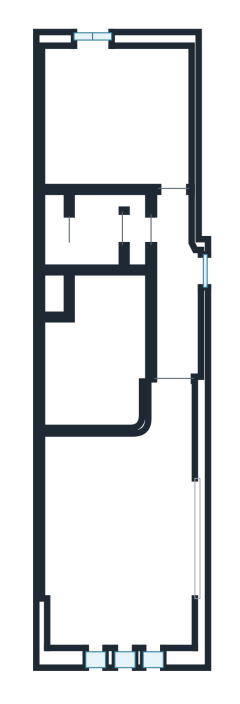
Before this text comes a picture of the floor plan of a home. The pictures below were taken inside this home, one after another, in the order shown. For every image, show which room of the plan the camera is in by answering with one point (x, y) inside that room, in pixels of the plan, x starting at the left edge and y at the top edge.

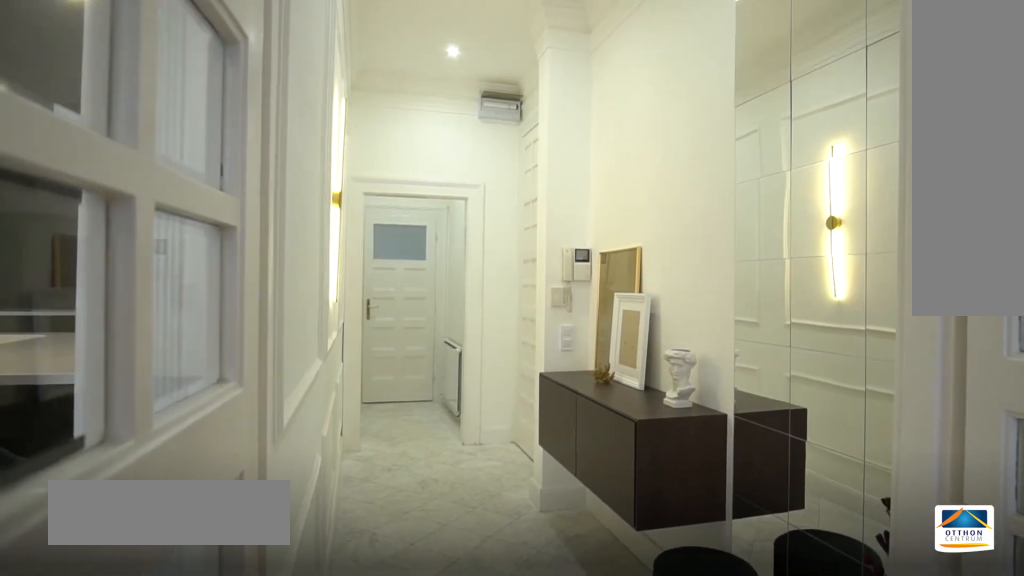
(178, 296)
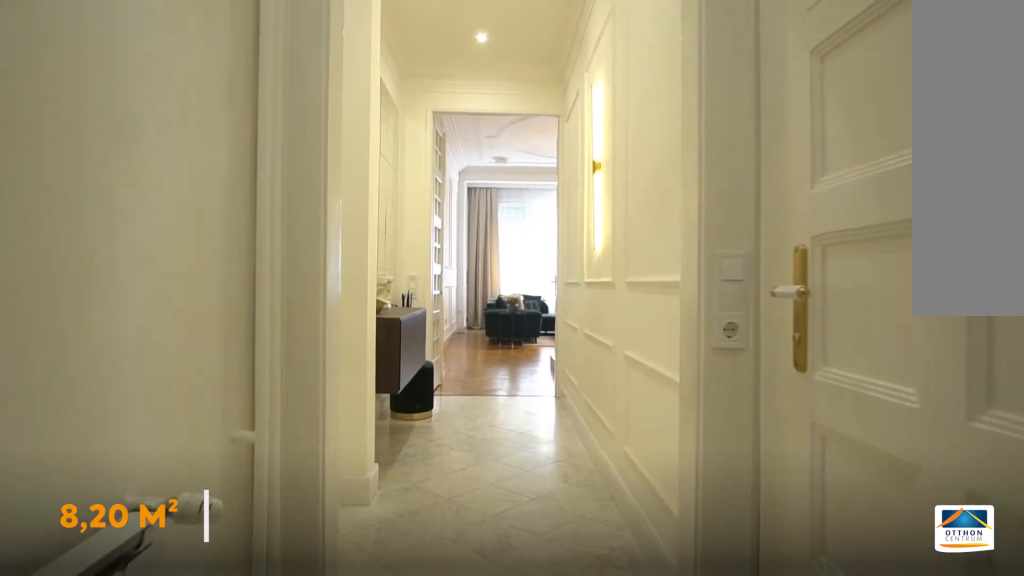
(178, 296)
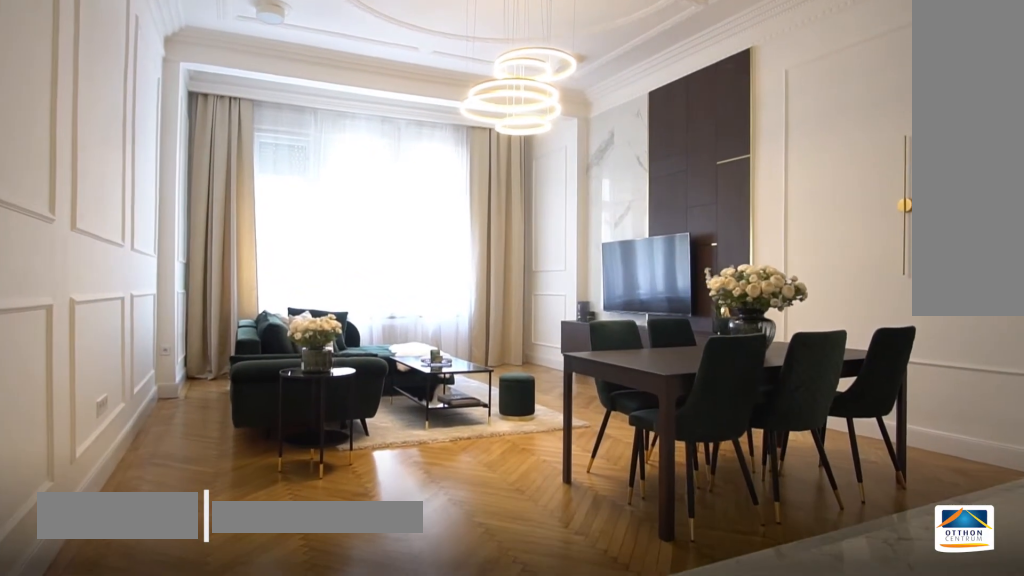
(117, 537)
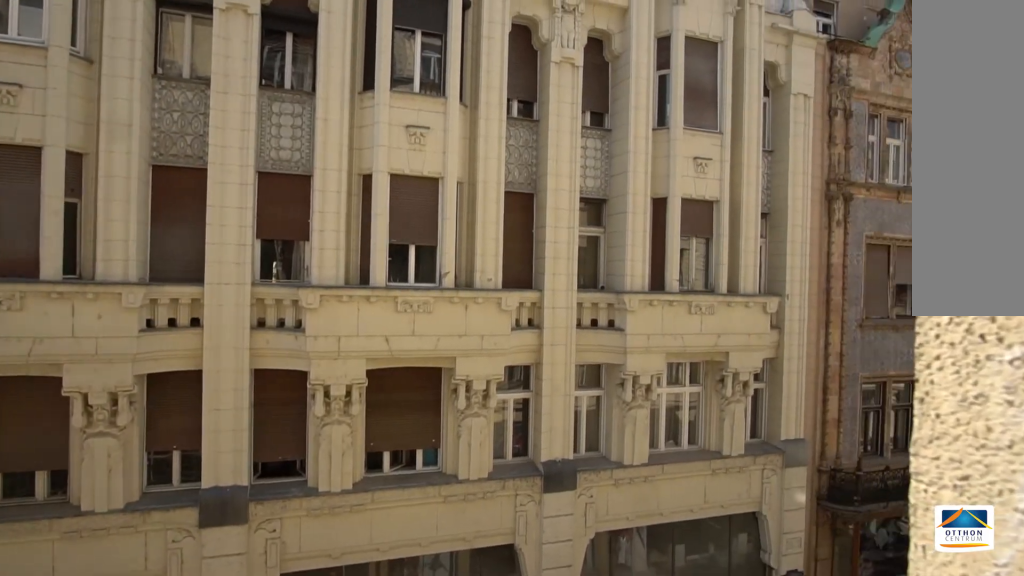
(117, 536)
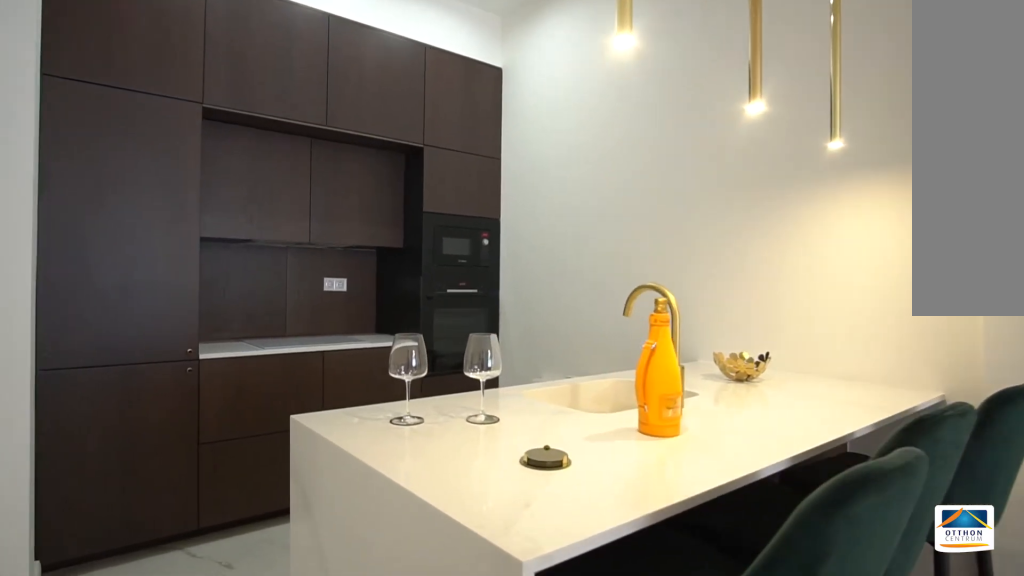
(101, 356)
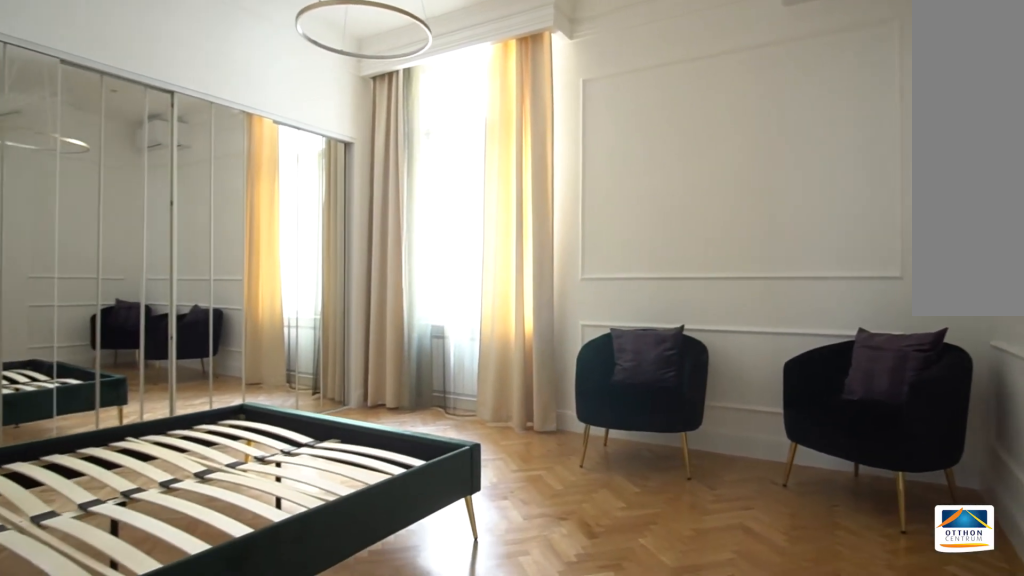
(123, 124)
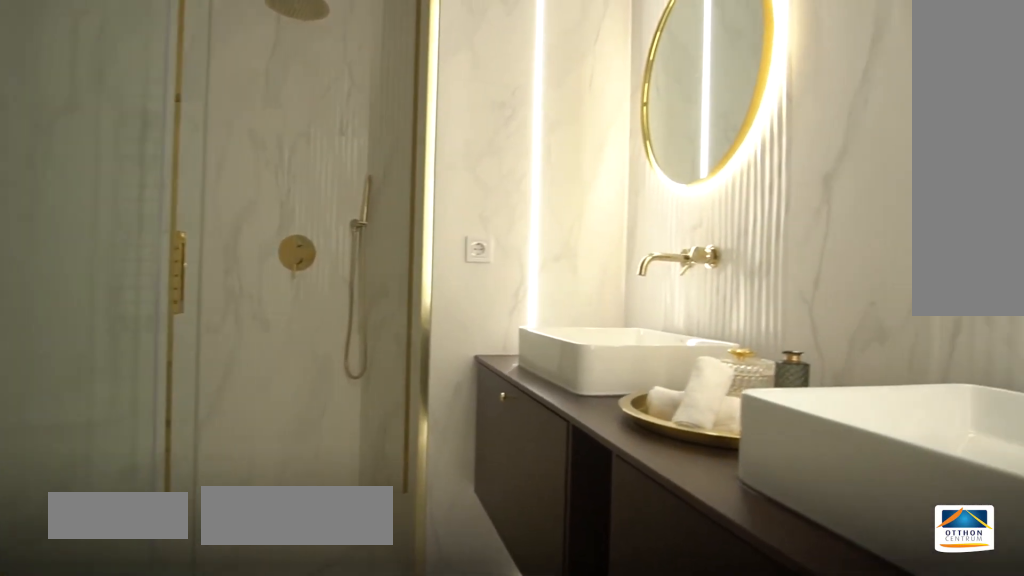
(97, 227)
